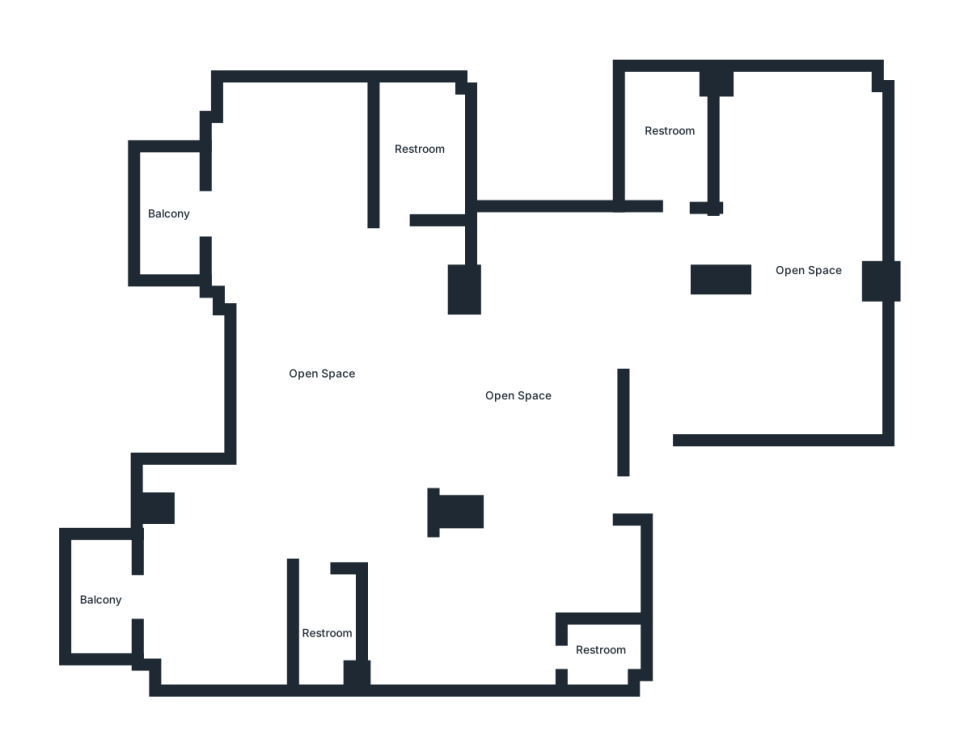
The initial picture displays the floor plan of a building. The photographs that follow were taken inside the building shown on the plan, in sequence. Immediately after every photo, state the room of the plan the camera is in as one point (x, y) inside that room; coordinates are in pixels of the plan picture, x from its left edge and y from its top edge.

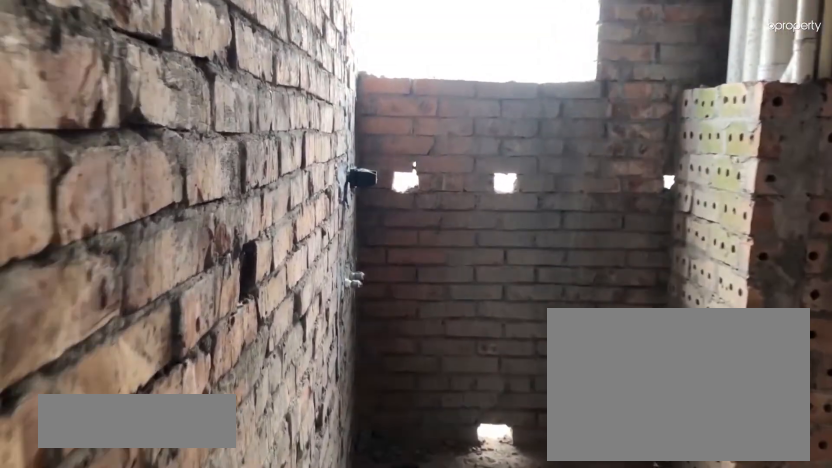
(421, 155)
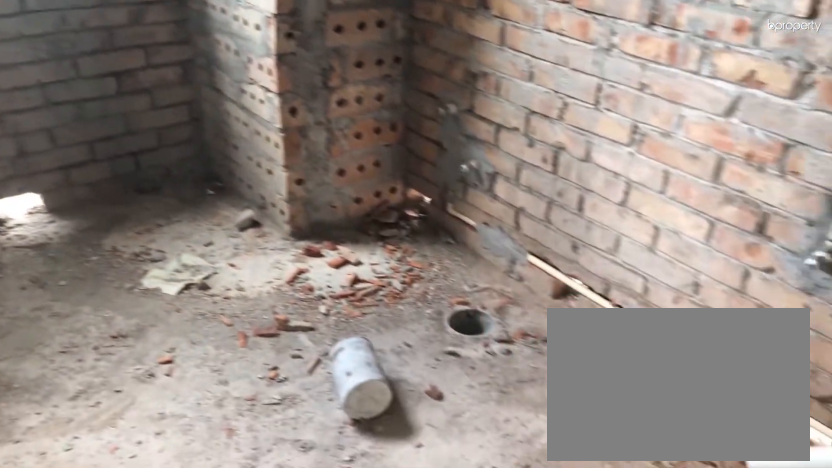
(421, 155)
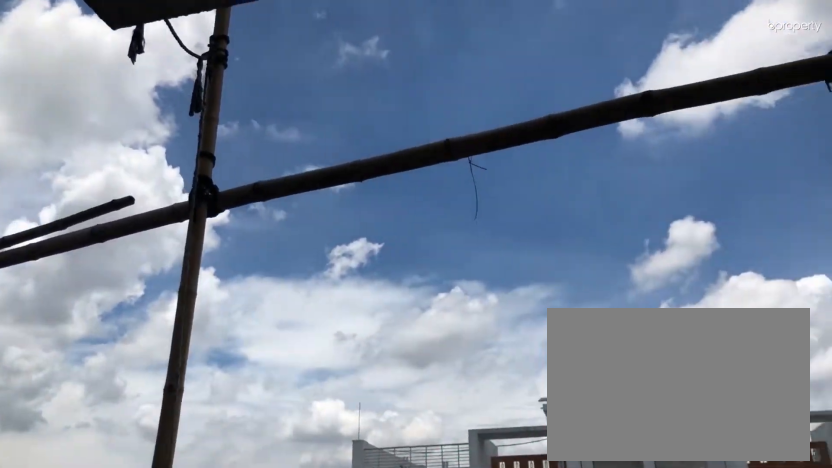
(169, 216)
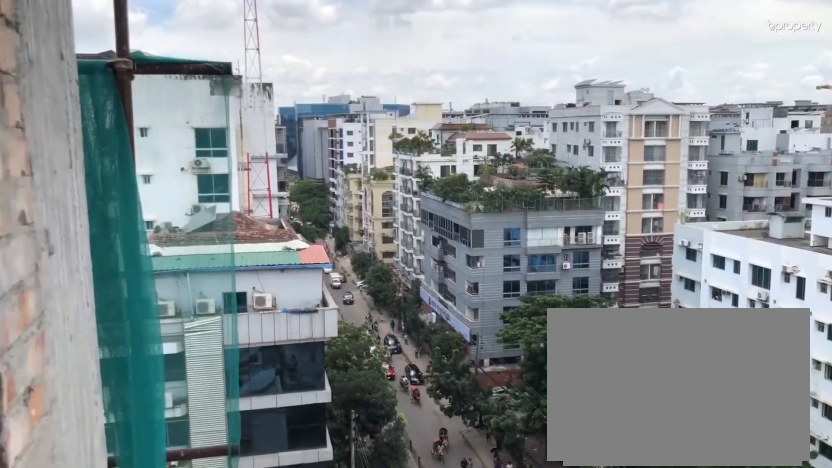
(103, 602)
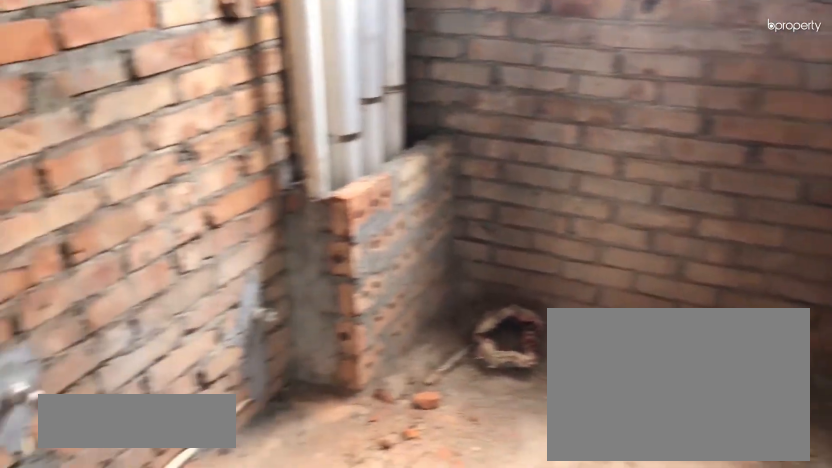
(324, 626)
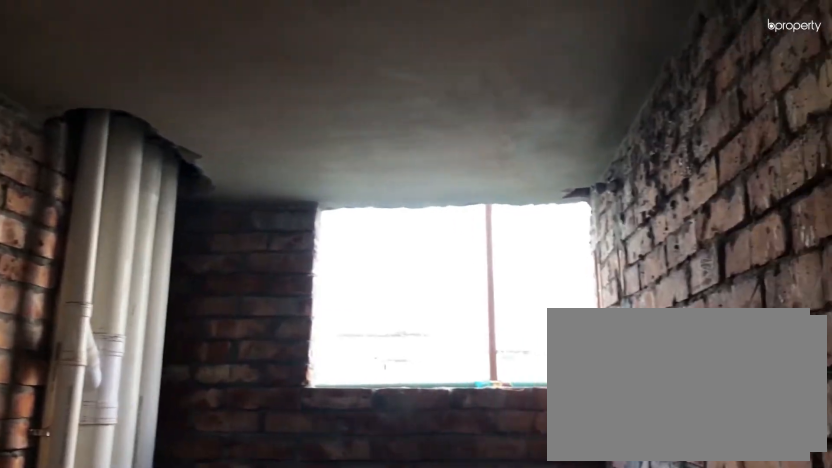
(324, 626)
